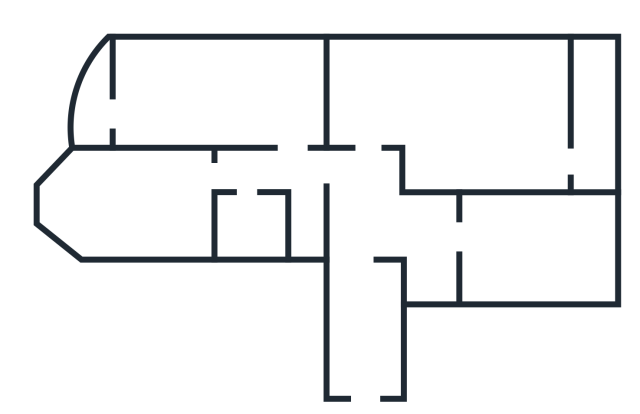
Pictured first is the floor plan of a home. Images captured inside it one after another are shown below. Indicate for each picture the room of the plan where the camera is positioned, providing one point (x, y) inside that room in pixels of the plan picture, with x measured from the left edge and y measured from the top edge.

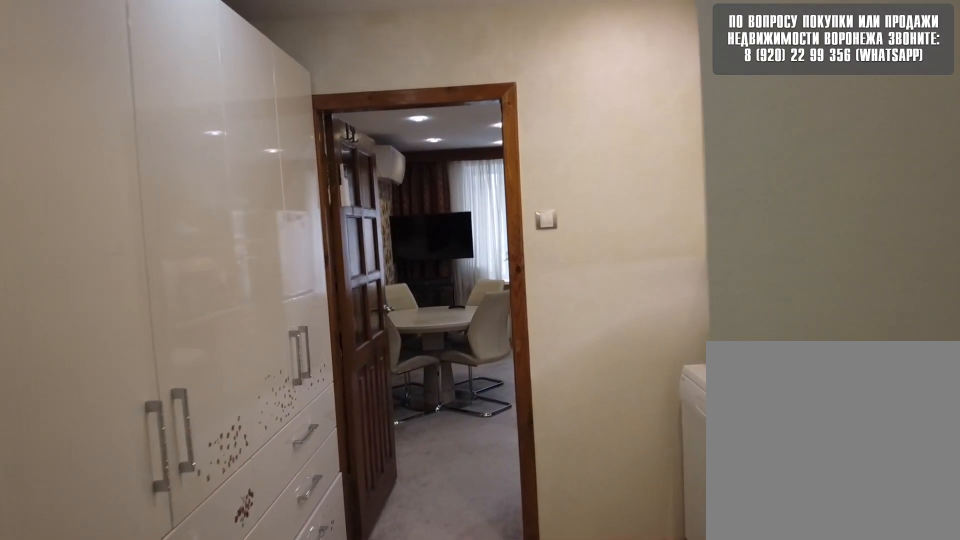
(369, 233)
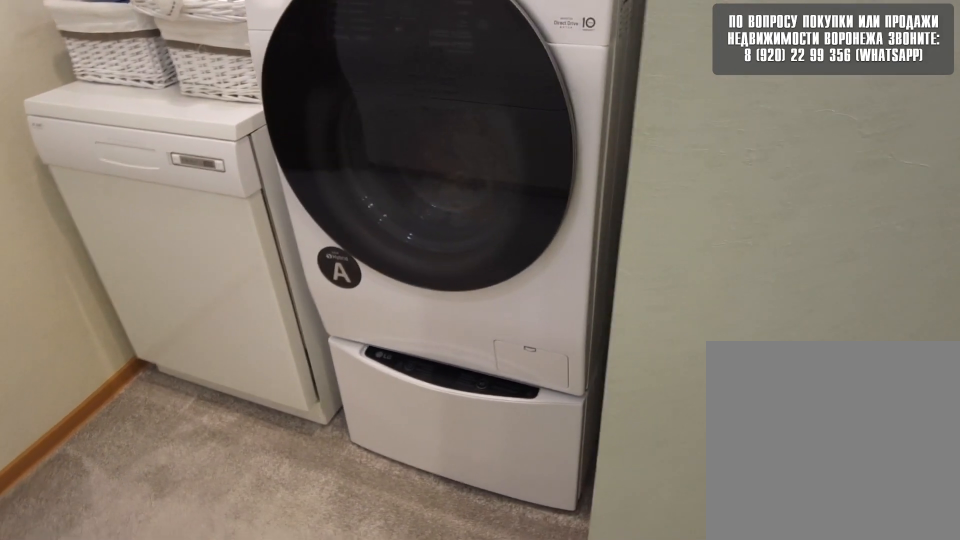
(437, 239)
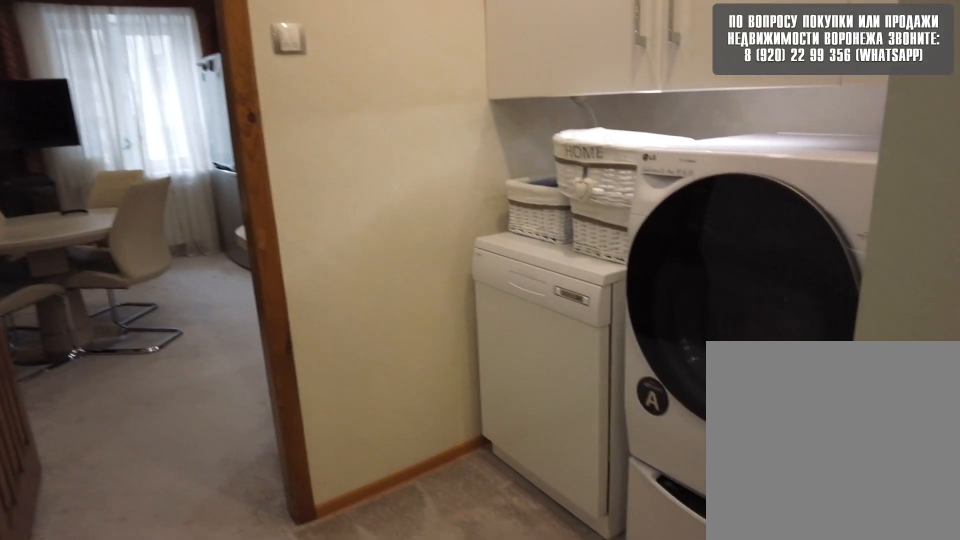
(437, 239)
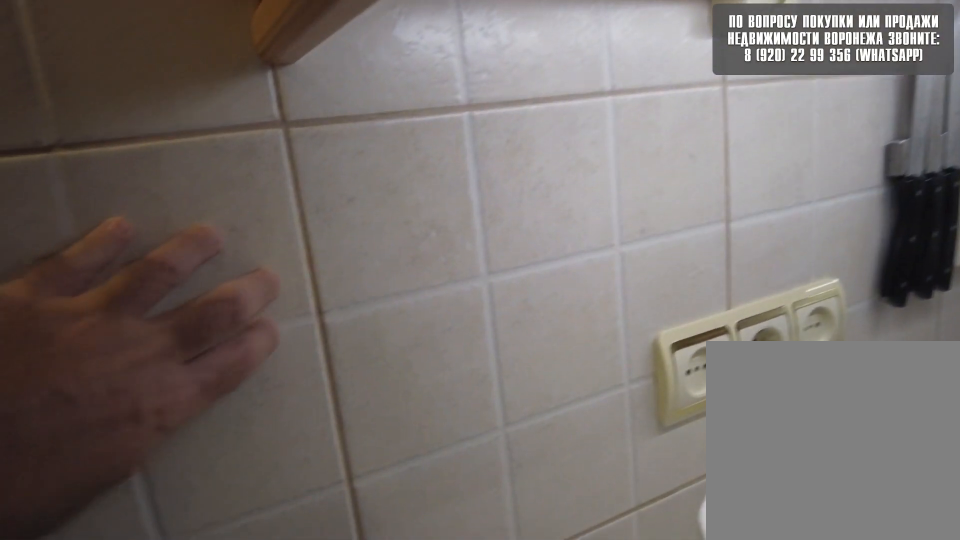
(512, 249)
